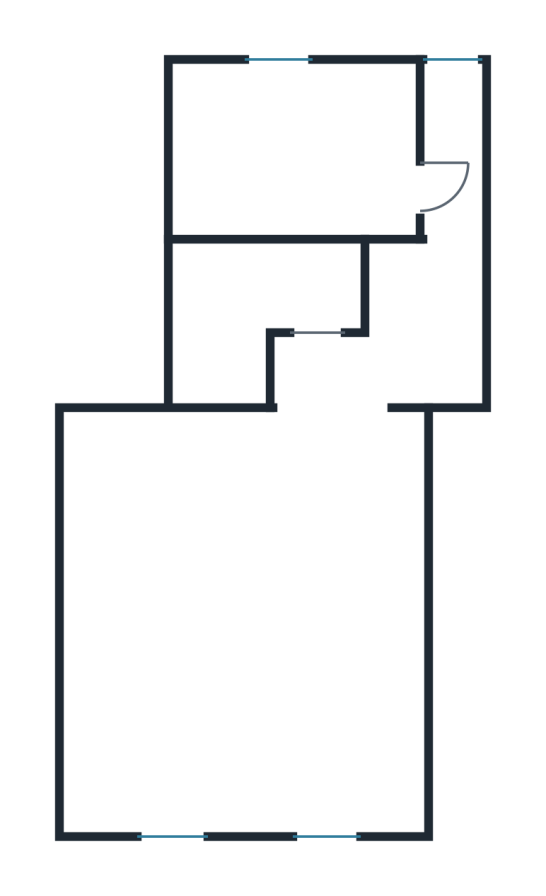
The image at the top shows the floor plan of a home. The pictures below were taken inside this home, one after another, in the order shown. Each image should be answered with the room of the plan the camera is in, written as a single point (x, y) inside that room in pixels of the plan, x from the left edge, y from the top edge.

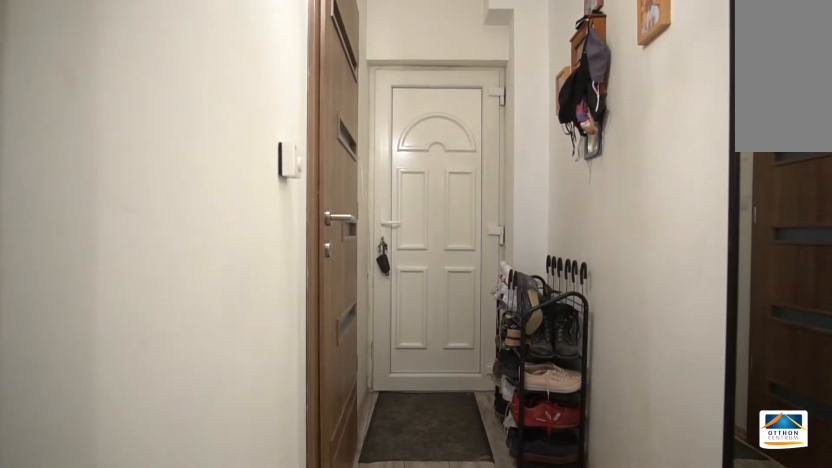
(450, 260)
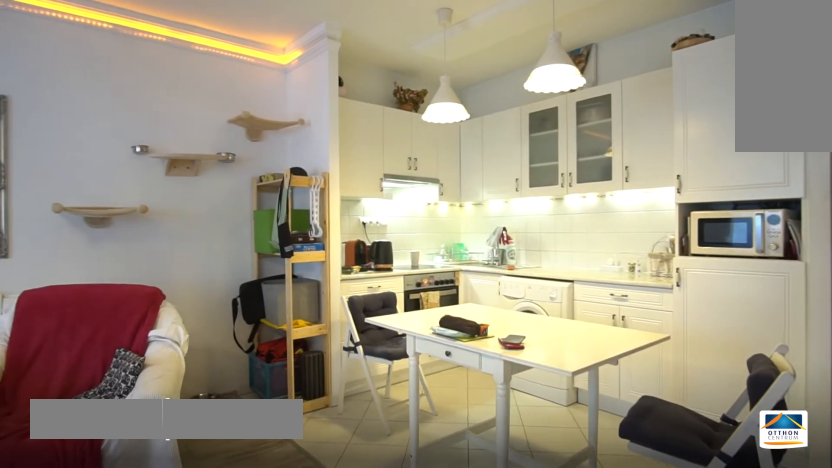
(254, 625)
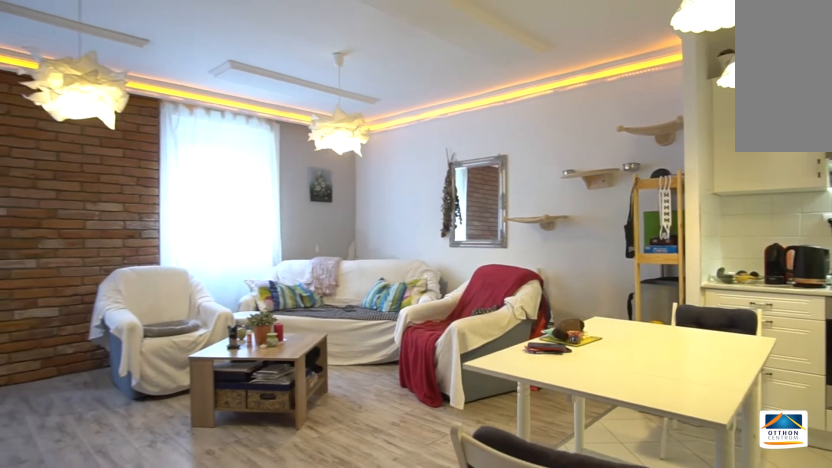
(254, 624)
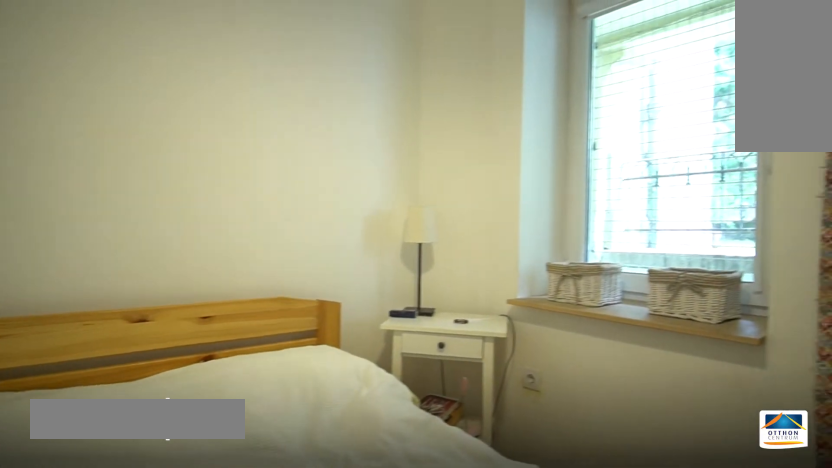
(280, 139)
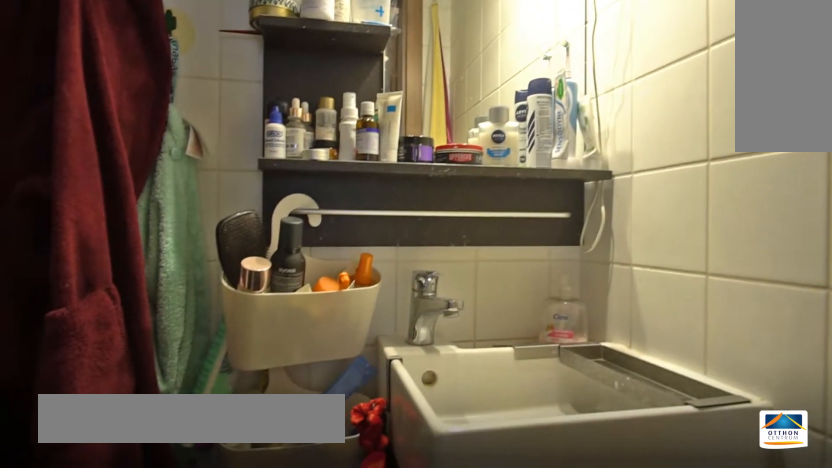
(269, 291)
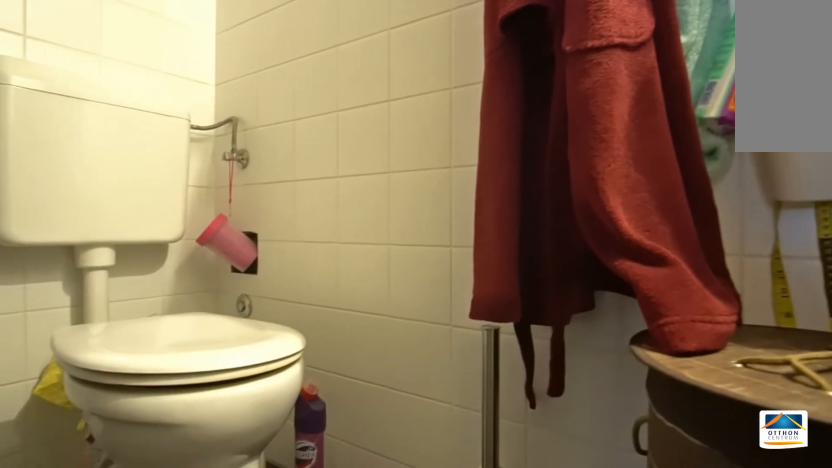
(269, 291)
